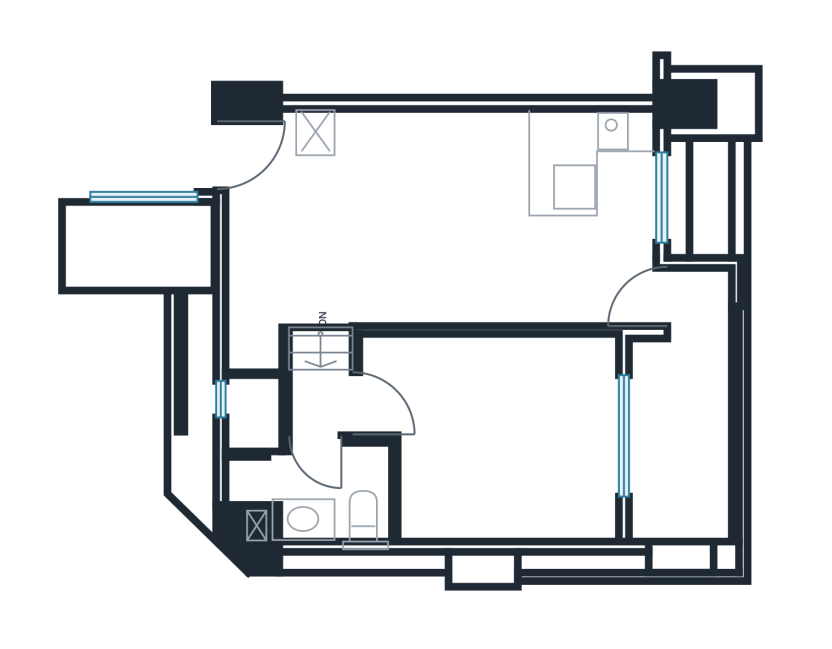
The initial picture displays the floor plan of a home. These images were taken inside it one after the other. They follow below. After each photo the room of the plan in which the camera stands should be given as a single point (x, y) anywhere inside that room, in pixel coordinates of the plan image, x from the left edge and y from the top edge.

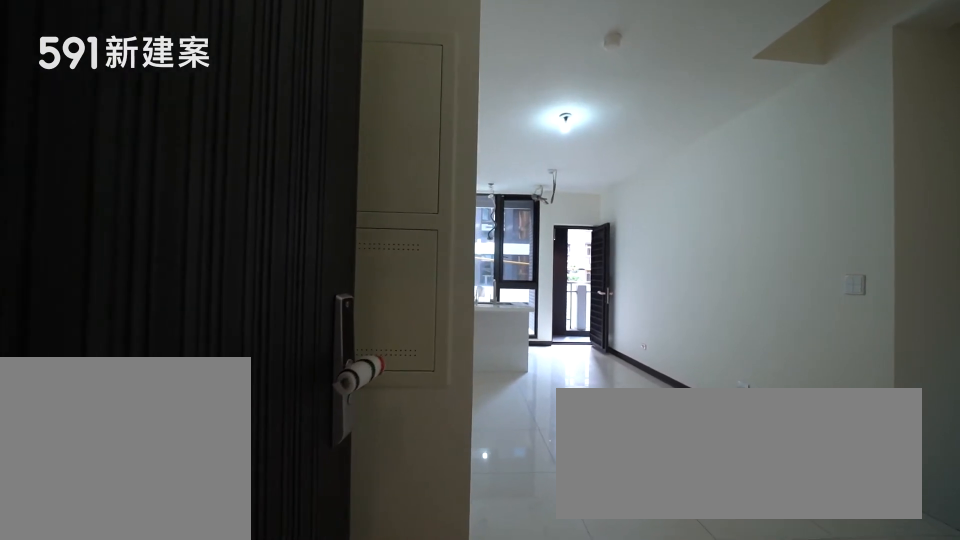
(256, 160)
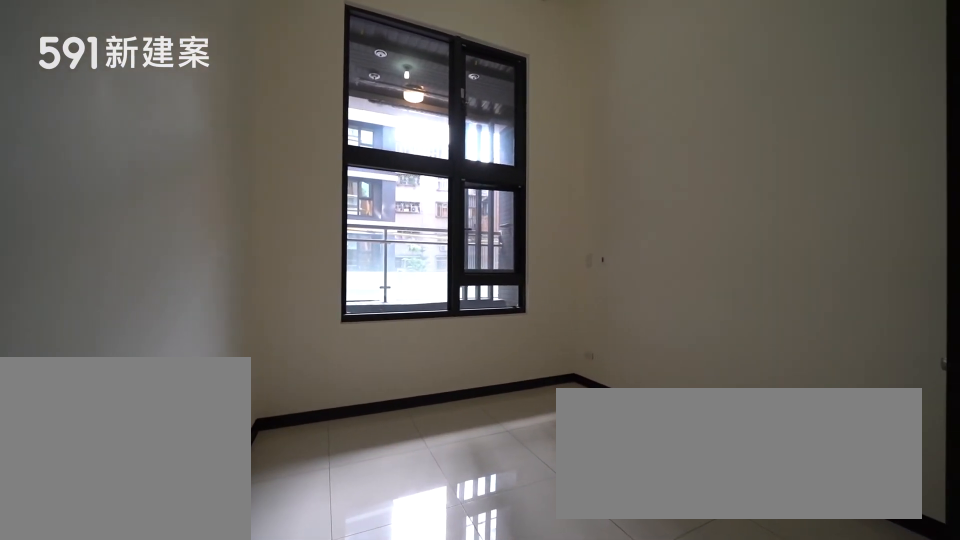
(499, 436)
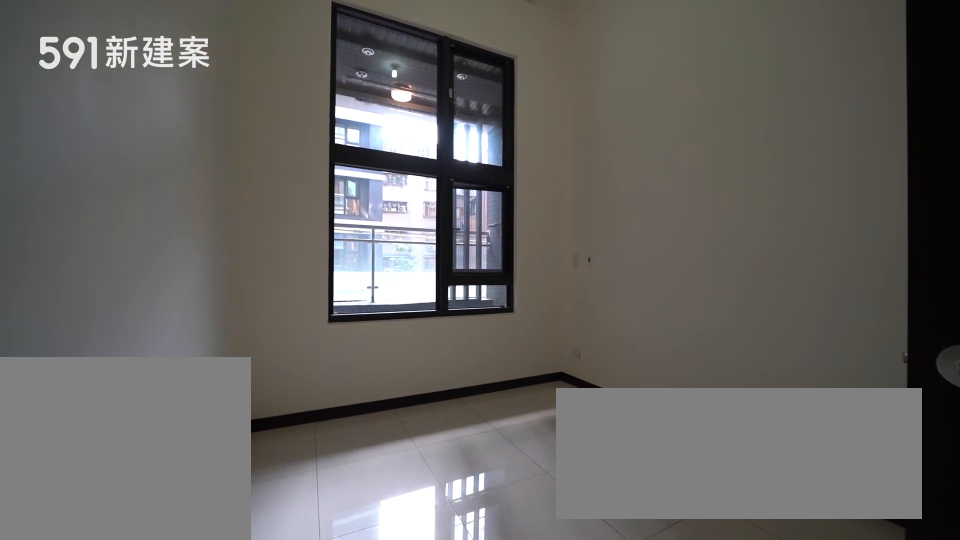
(499, 436)
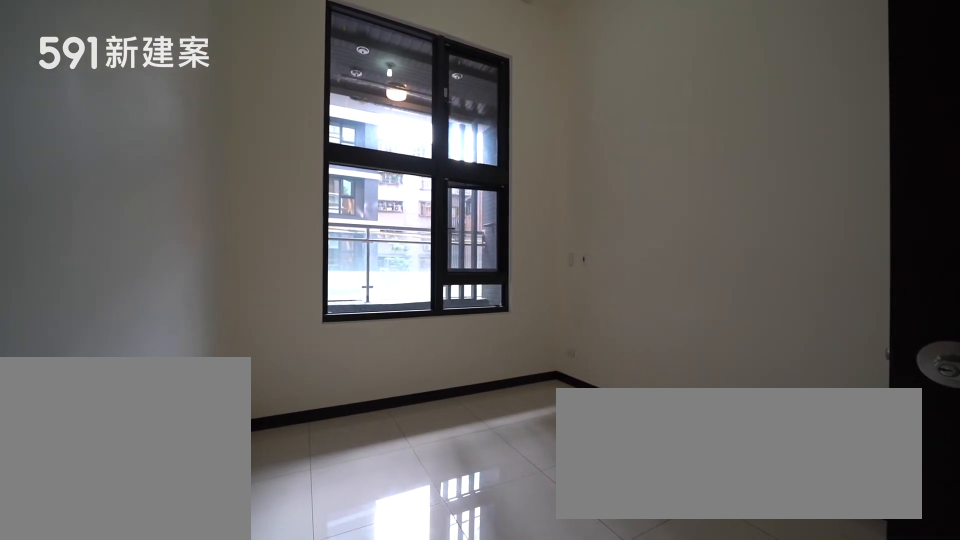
(499, 436)
